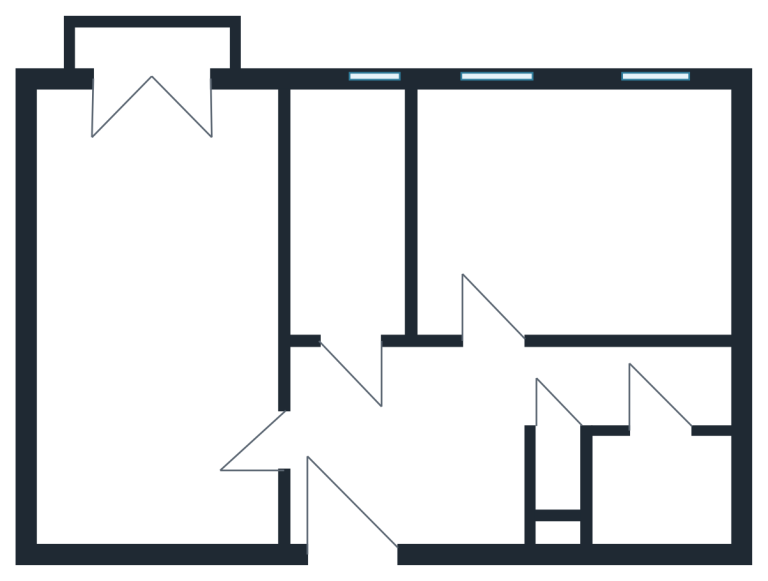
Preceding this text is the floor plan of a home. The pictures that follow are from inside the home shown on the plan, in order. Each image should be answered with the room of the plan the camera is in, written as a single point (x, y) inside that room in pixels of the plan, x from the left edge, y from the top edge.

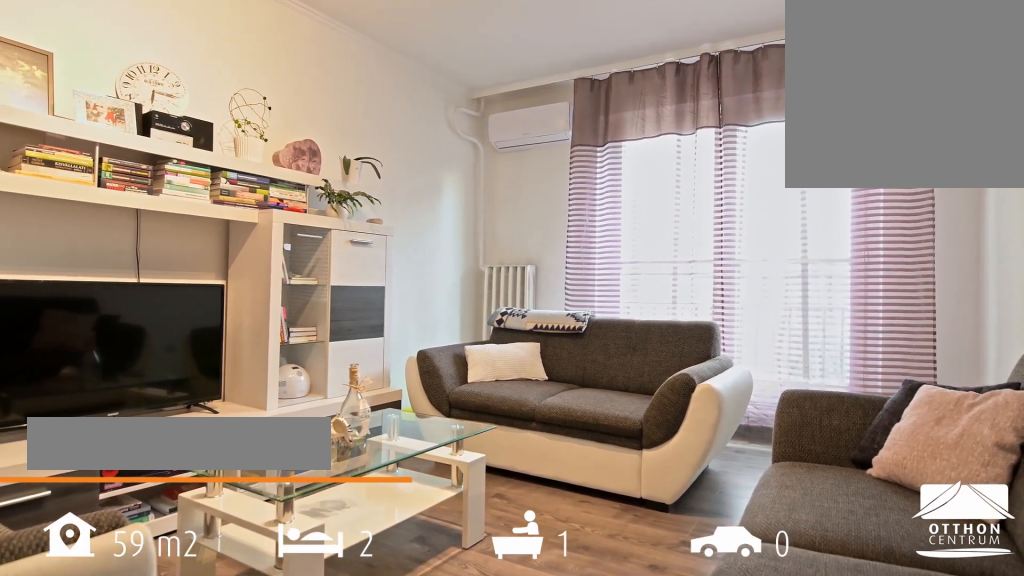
(161, 321)
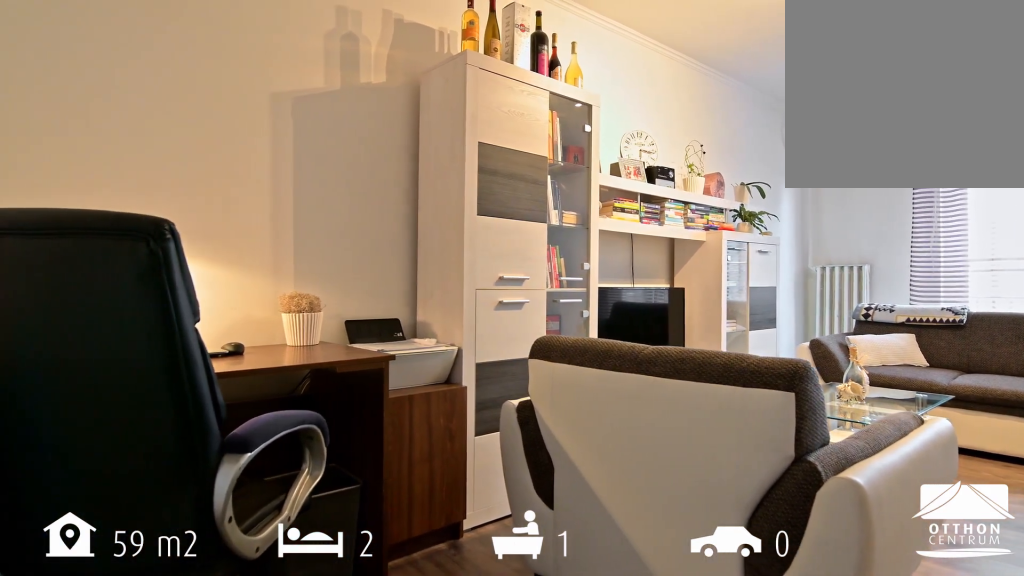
(161, 321)
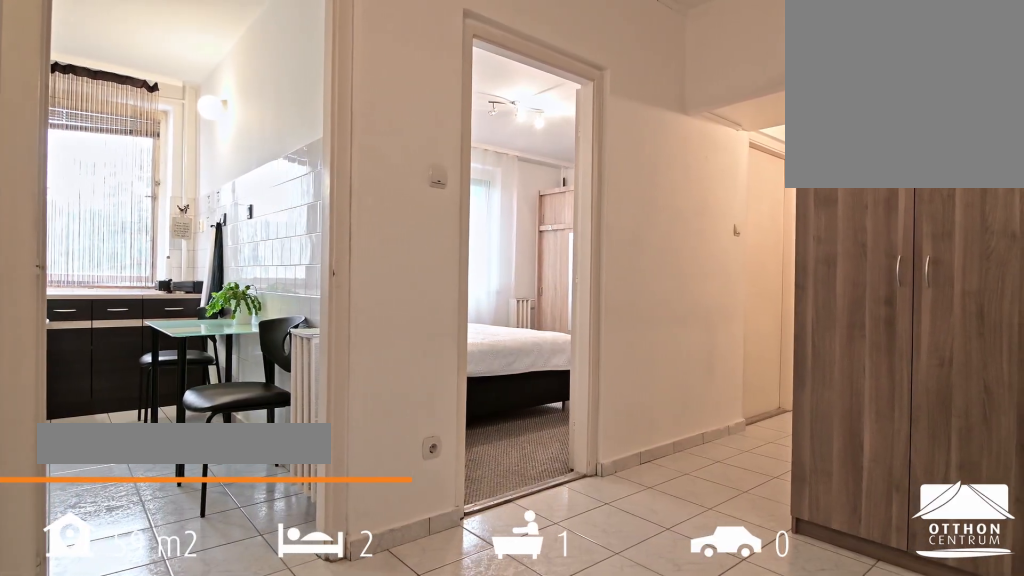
(409, 457)
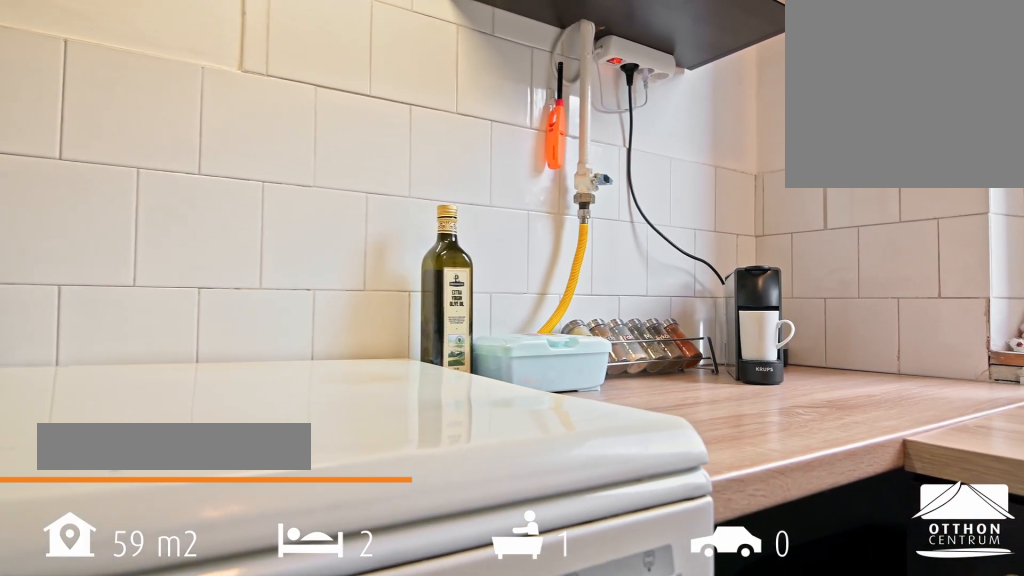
(356, 231)
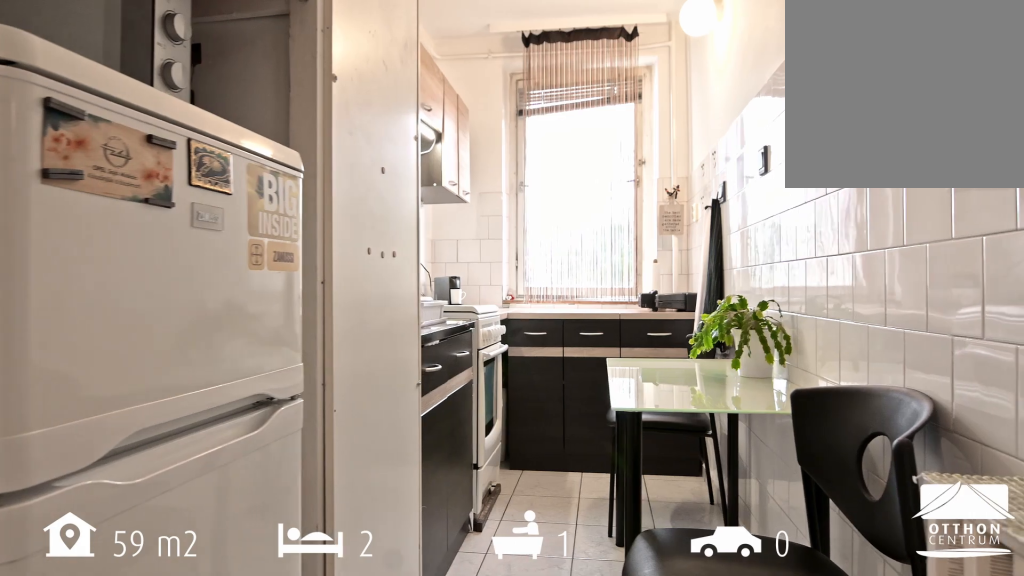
(356, 231)
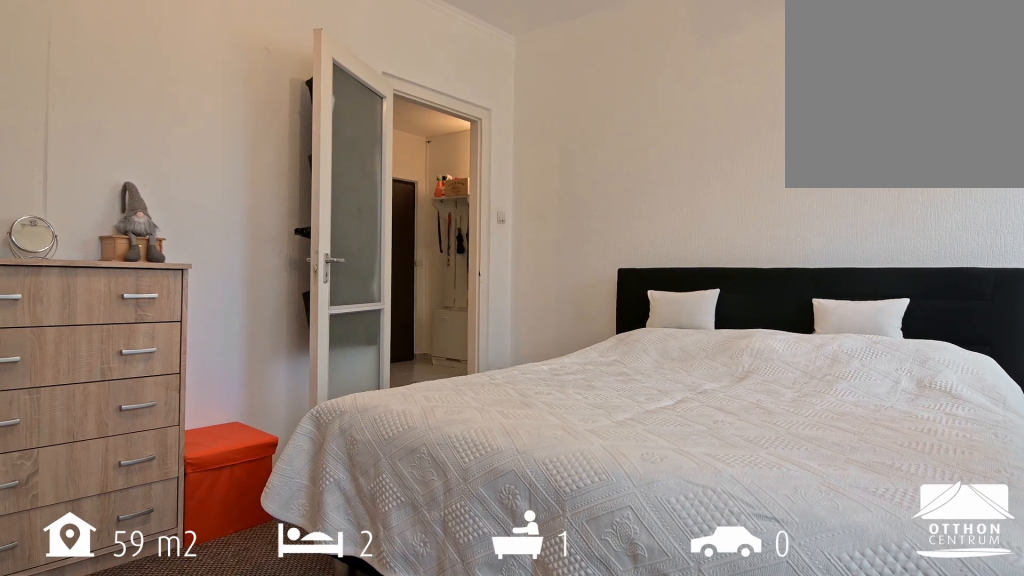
(579, 215)
